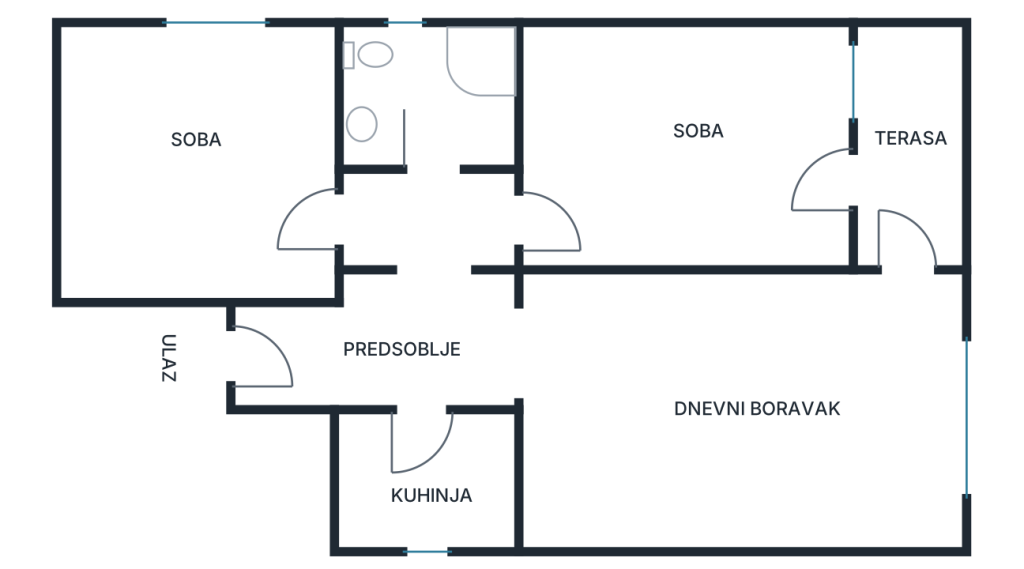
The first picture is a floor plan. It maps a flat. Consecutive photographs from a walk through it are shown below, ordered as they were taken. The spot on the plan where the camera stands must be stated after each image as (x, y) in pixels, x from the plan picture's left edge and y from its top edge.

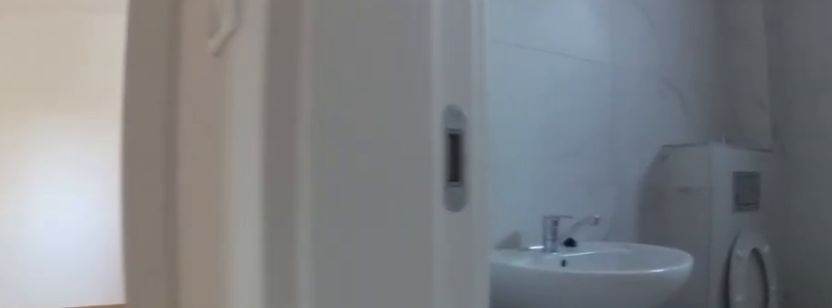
(481, 217)
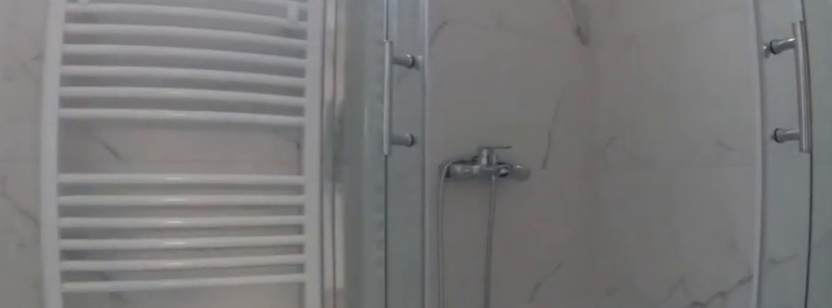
(420, 151)
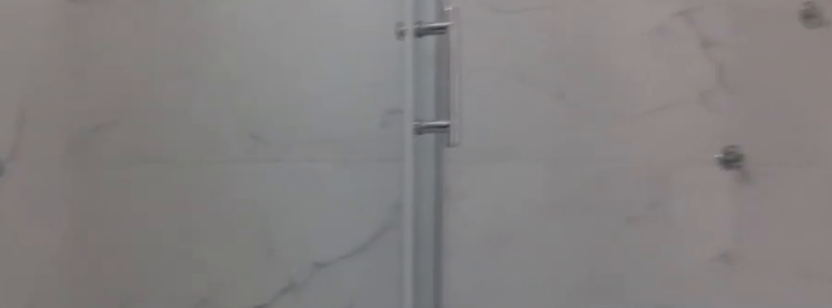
(427, 110)
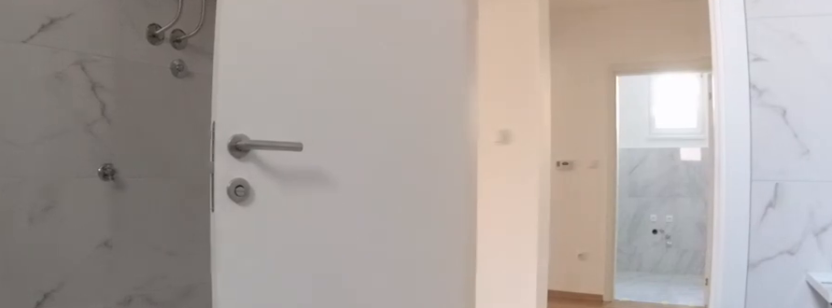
(430, 68)
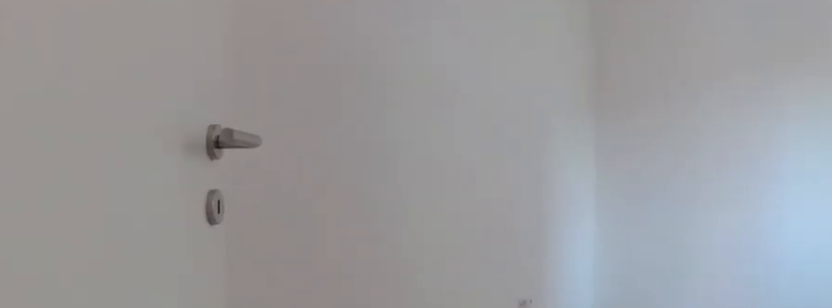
(380, 212)
